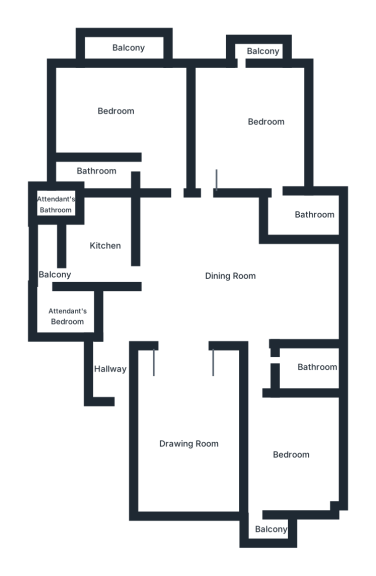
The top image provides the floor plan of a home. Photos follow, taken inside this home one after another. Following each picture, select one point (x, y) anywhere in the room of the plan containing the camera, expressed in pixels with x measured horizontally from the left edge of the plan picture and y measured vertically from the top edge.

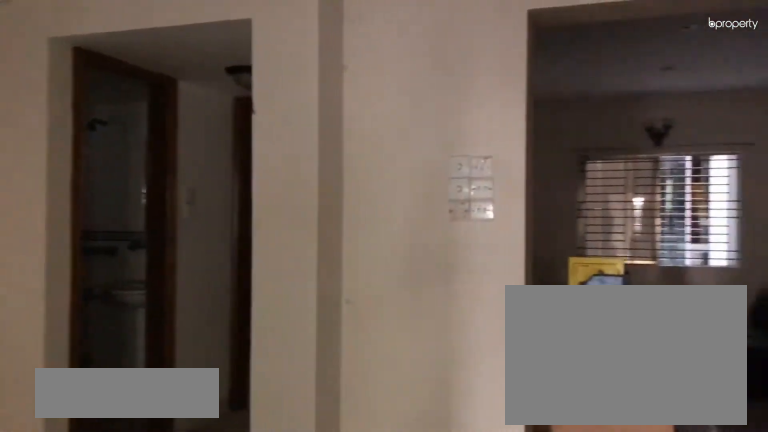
(222, 305)
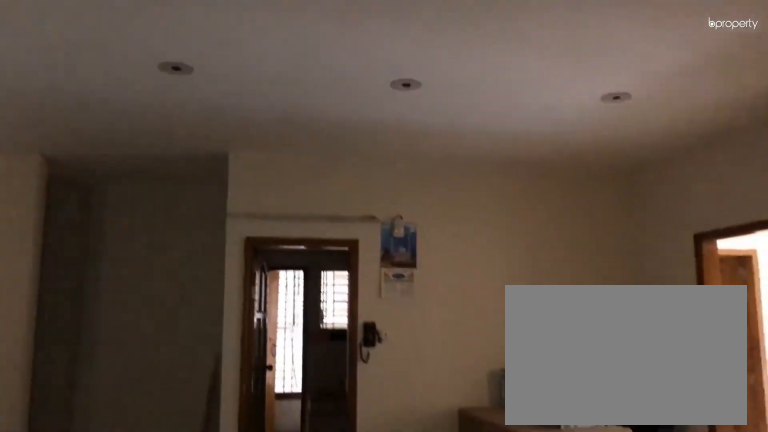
(206, 314)
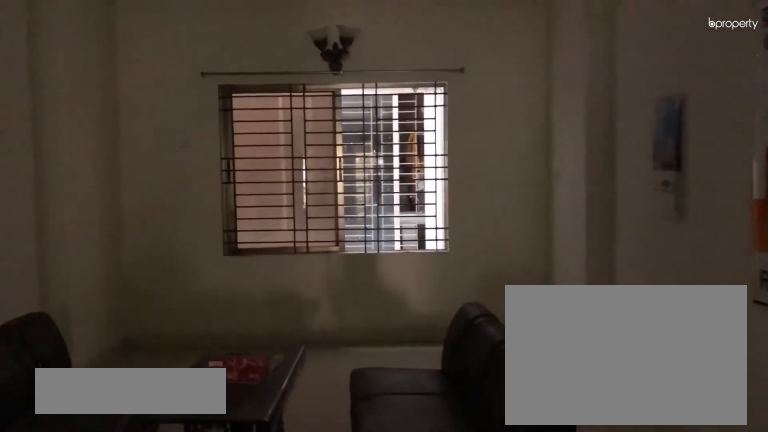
(190, 438)
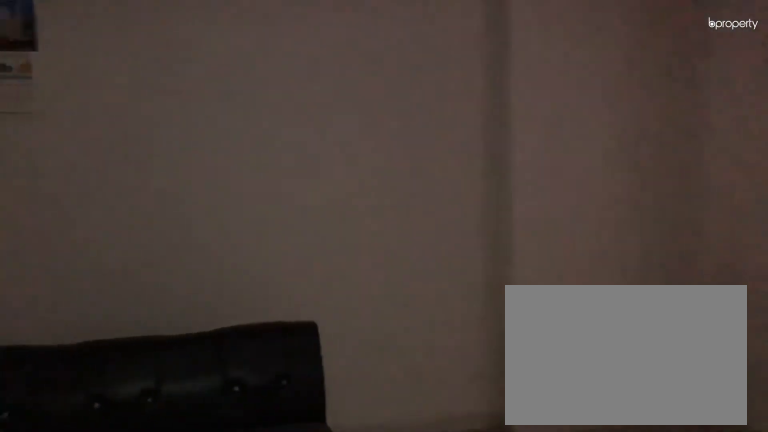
(190, 438)
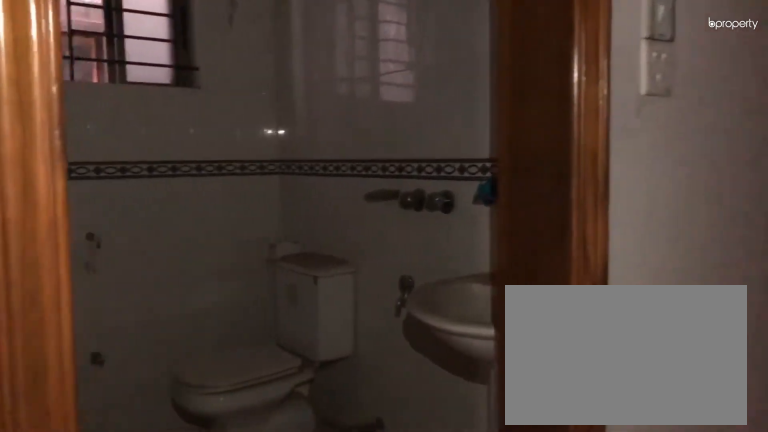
(264, 356)
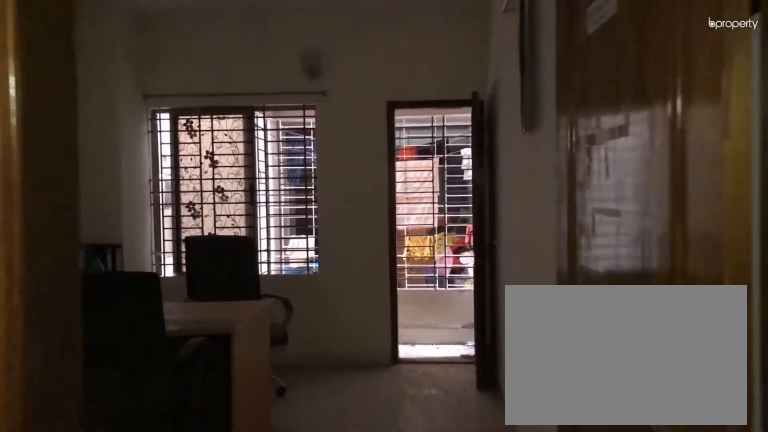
(277, 434)
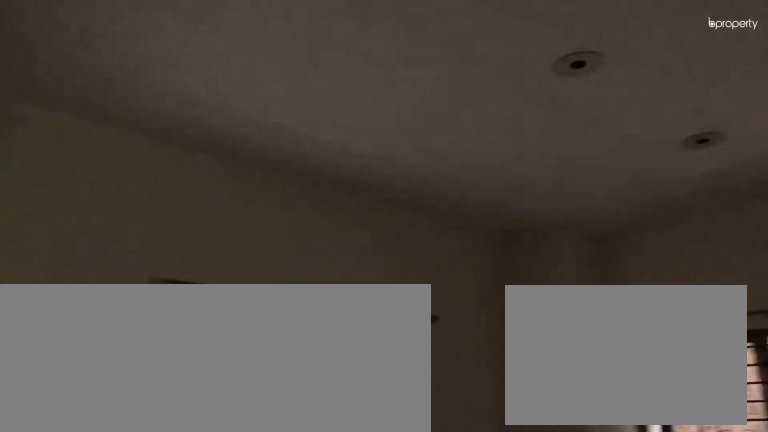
(280, 449)
